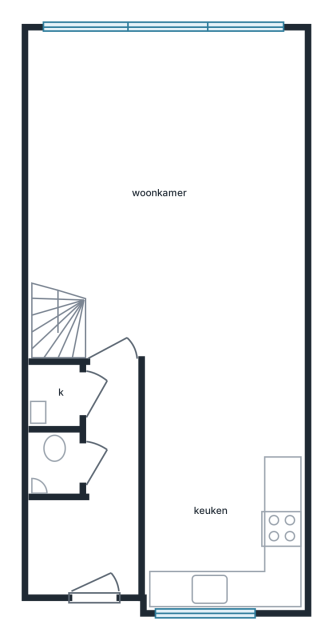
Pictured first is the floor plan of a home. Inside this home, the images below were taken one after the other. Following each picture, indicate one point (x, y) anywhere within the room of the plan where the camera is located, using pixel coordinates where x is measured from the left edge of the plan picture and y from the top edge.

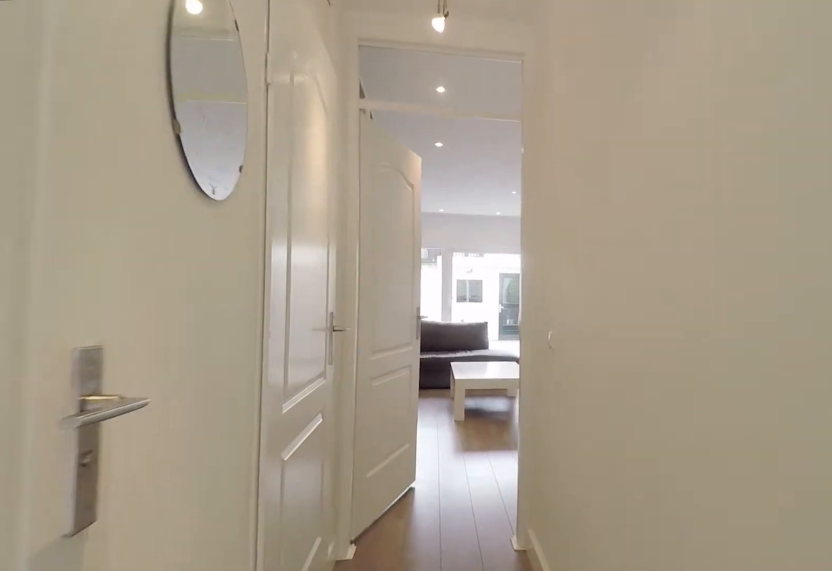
(96, 500)
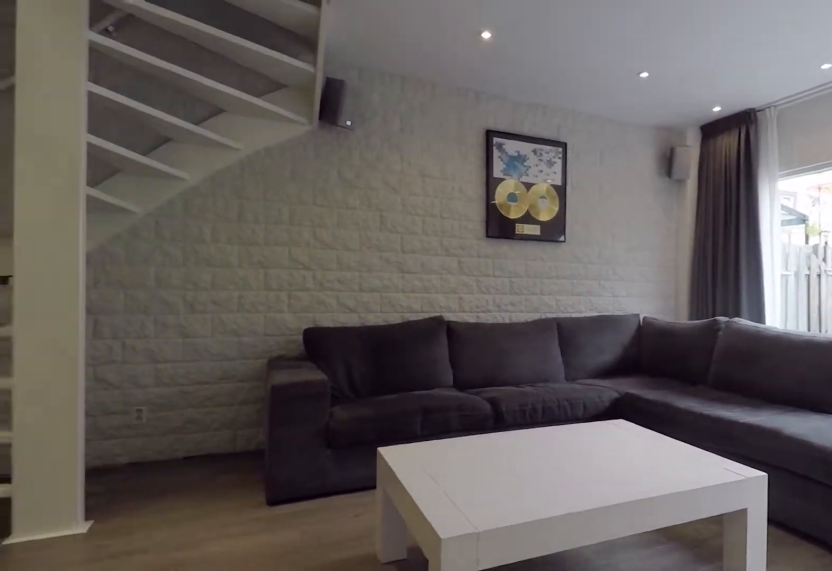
(171, 192)
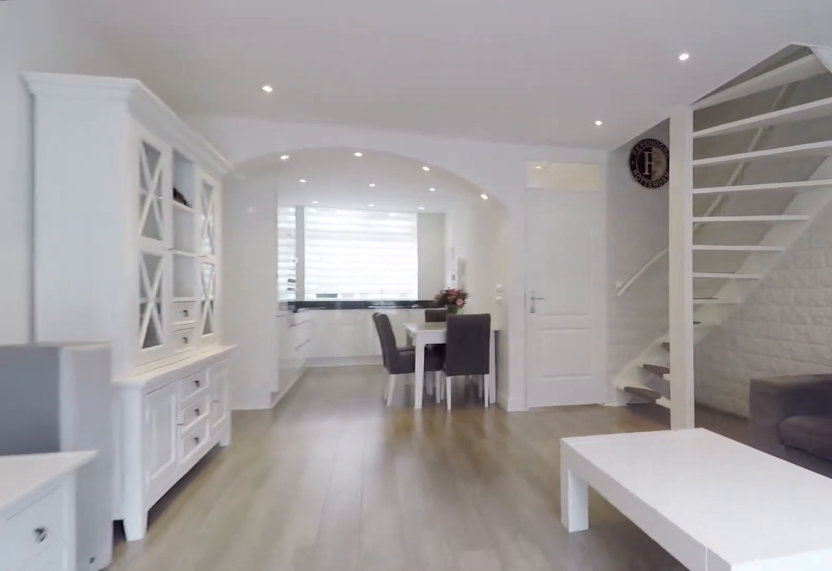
(171, 192)
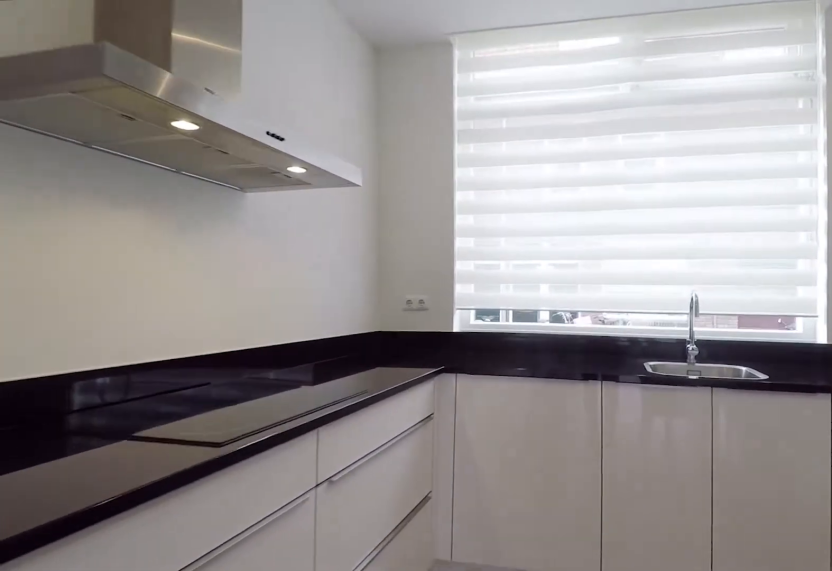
(223, 482)
